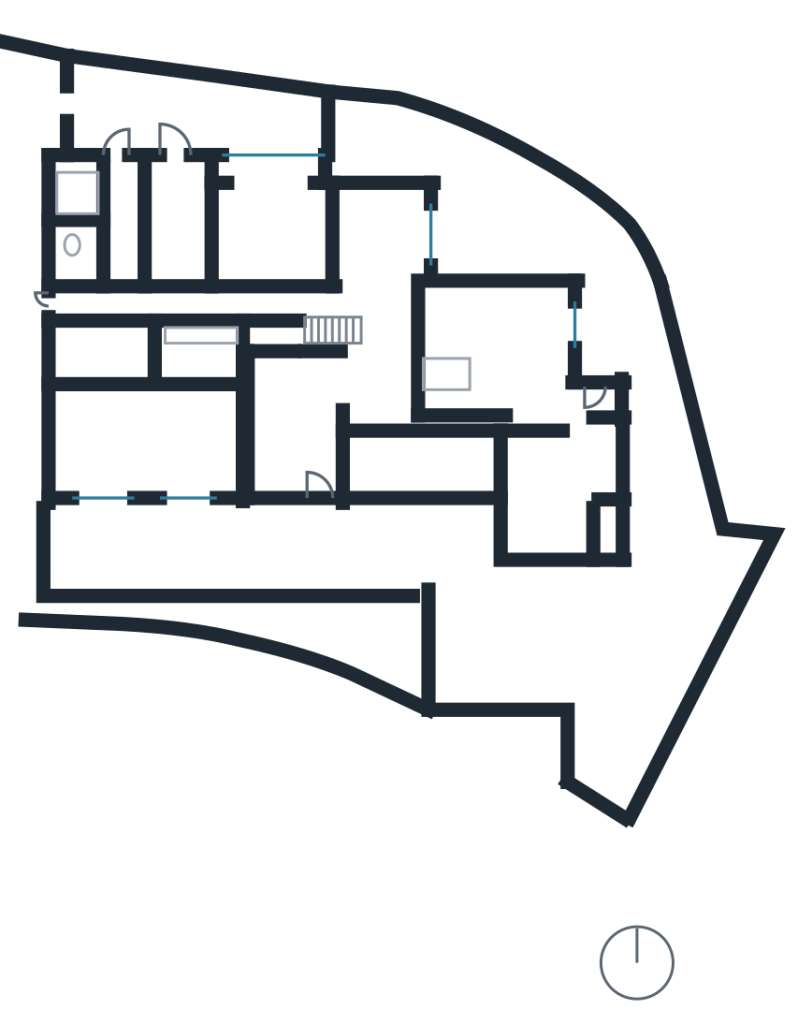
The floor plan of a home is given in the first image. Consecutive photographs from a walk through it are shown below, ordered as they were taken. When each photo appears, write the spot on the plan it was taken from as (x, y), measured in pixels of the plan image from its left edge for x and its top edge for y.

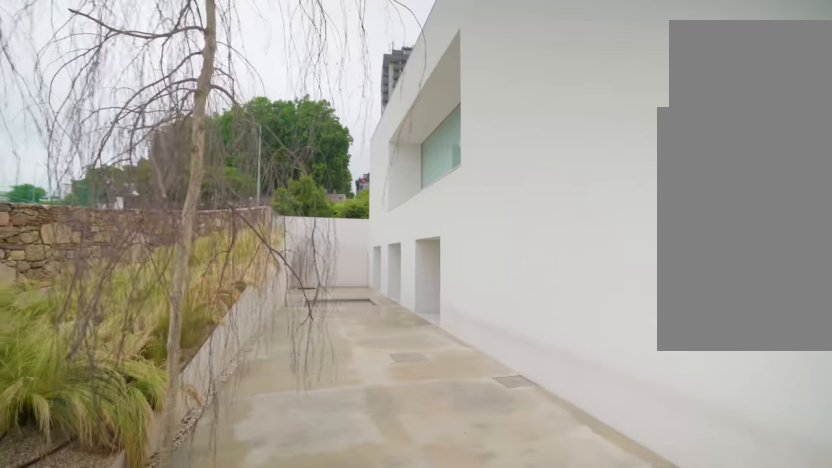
(469, 598)
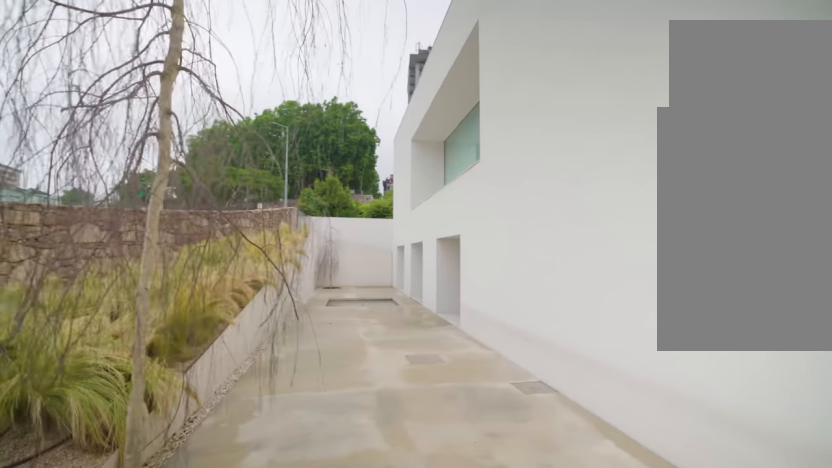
(470, 587)
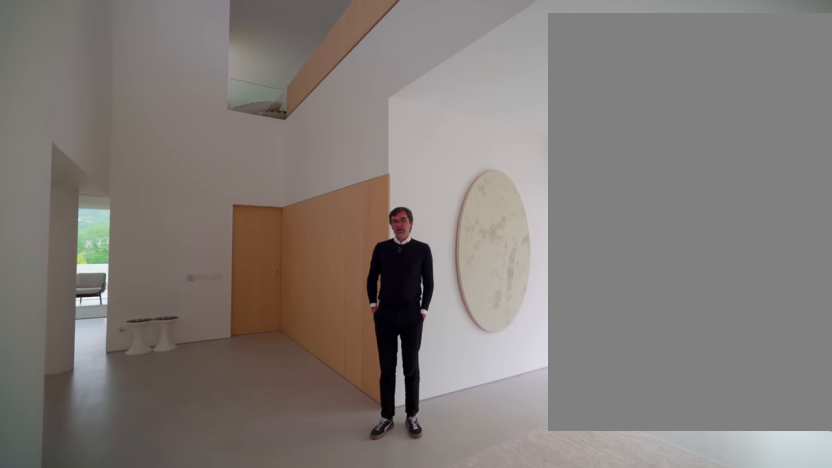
(270, 405)
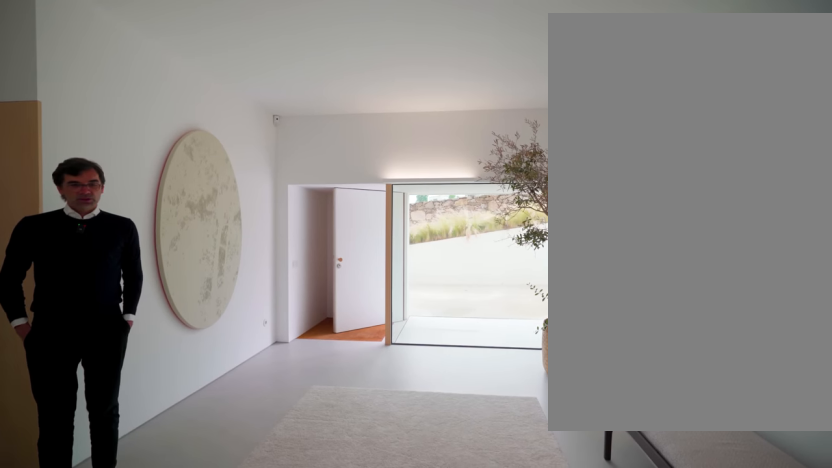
(275, 378)
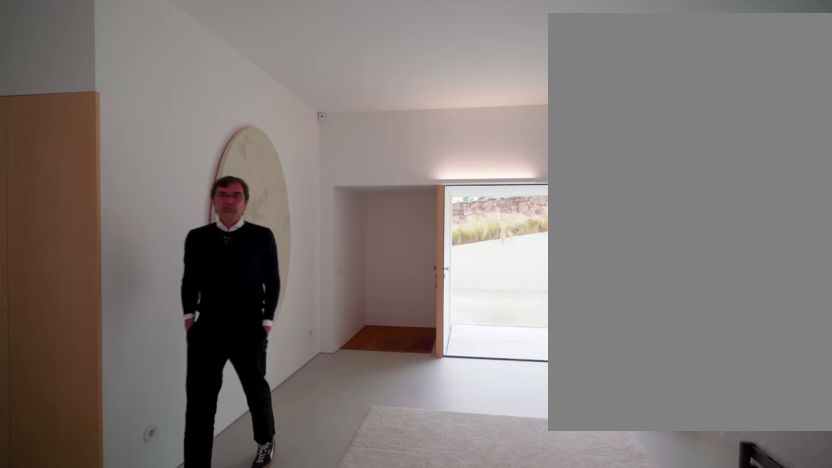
(278, 375)
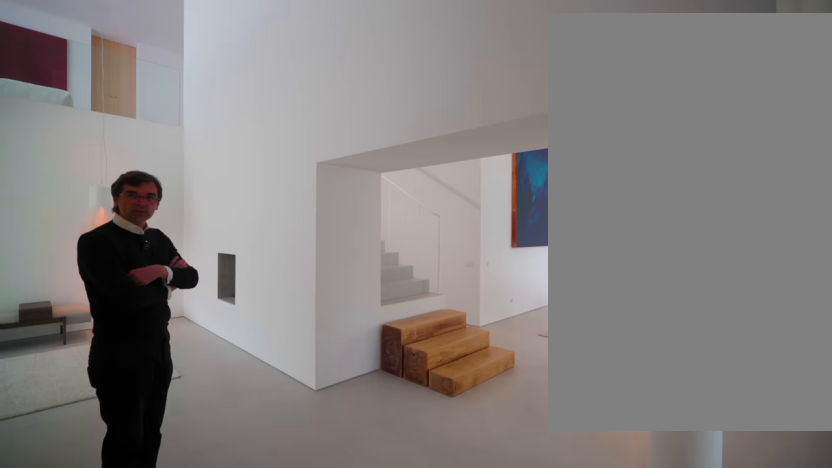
(398, 380)
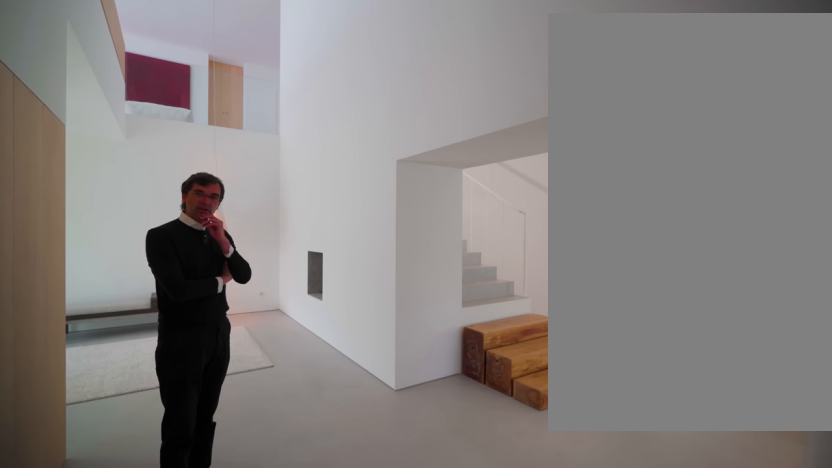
(398, 380)
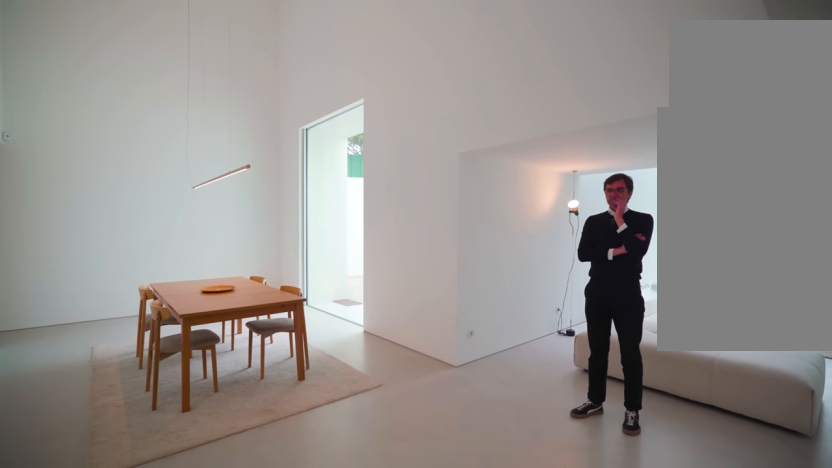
(381, 336)
